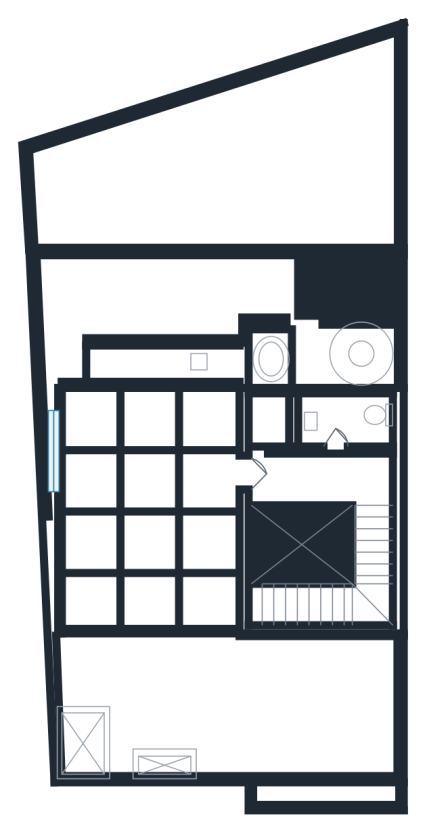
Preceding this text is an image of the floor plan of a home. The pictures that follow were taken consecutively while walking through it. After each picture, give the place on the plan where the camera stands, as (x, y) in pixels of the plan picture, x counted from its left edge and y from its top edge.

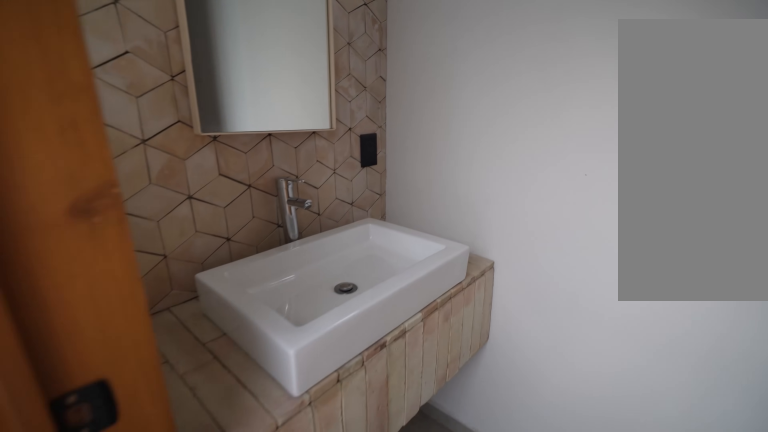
(332, 448)
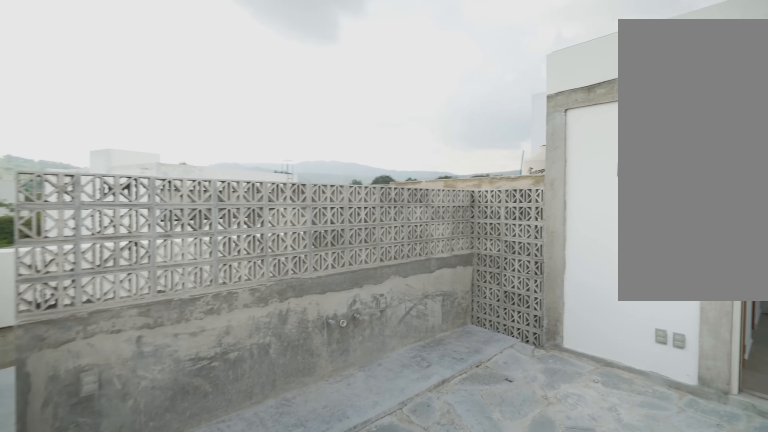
(76, 486)
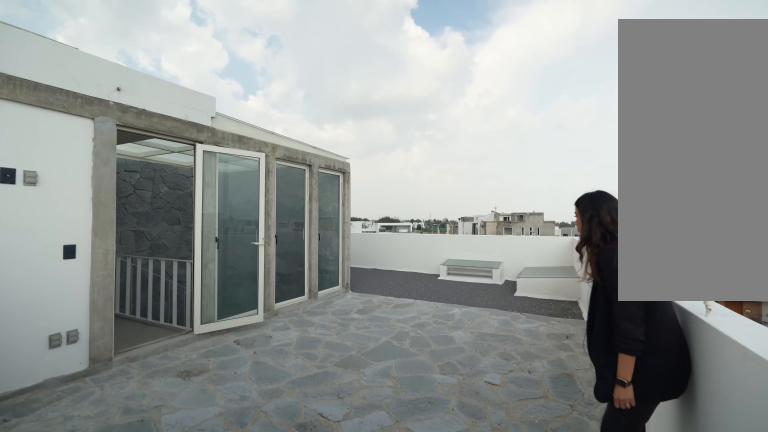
(96, 417)
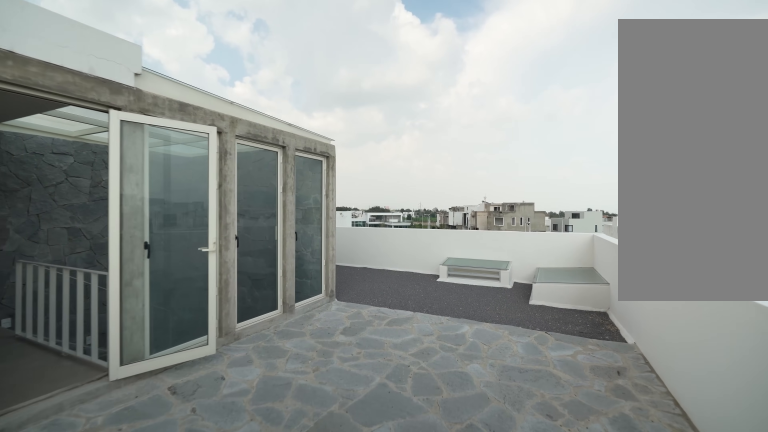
(85, 429)
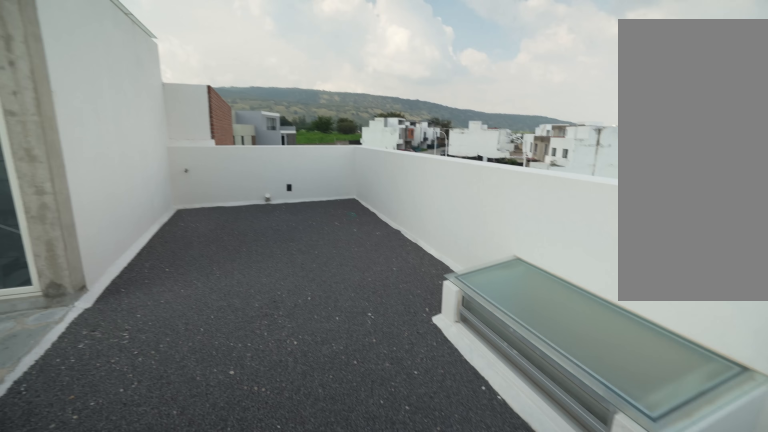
(67, 654)
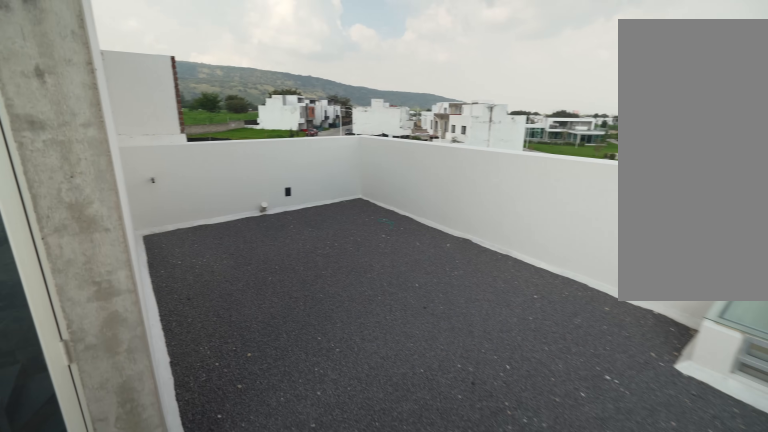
(229, 647)
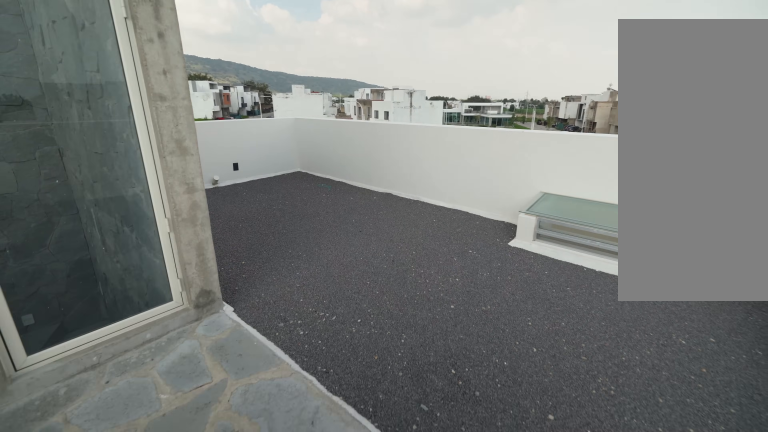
(188, 647)
